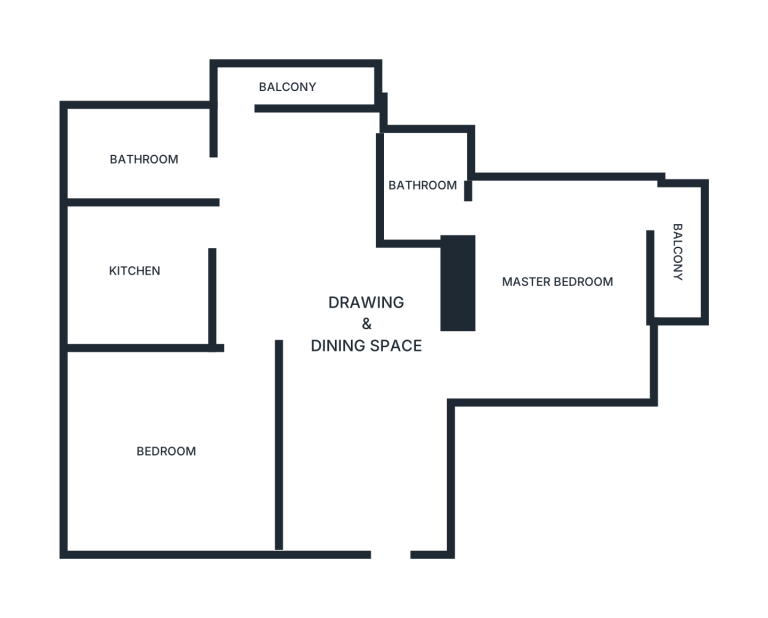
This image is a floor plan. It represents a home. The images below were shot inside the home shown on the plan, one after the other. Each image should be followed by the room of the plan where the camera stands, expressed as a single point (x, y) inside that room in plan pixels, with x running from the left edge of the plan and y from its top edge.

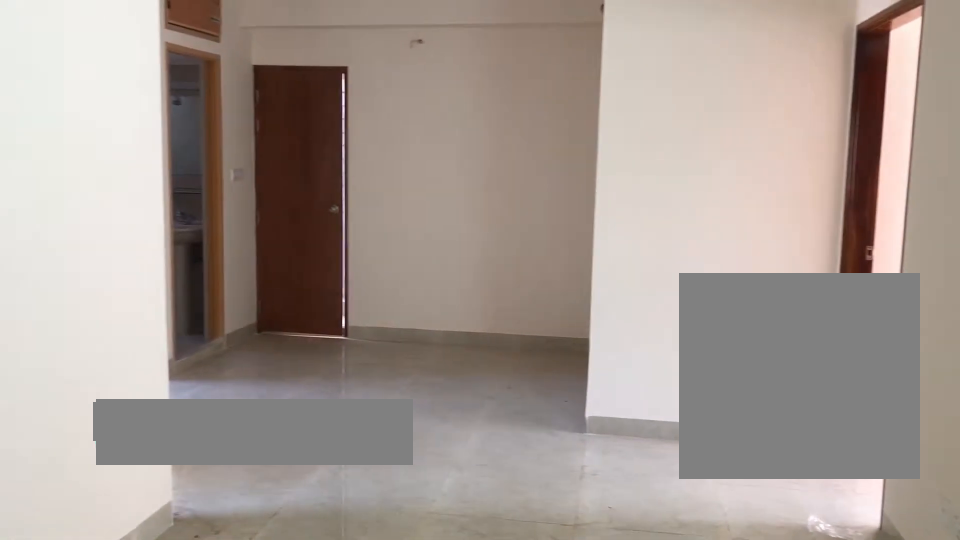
(374, 407)
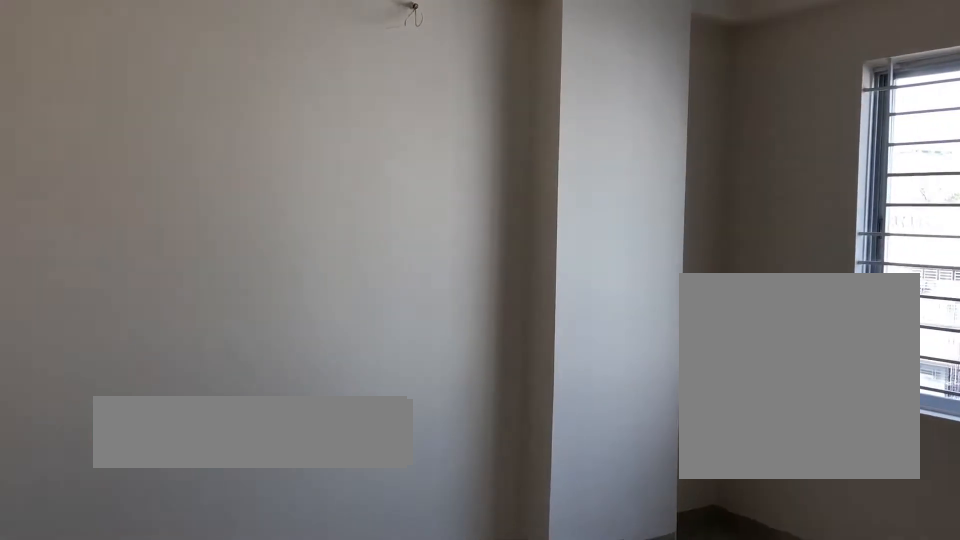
(166, 450)
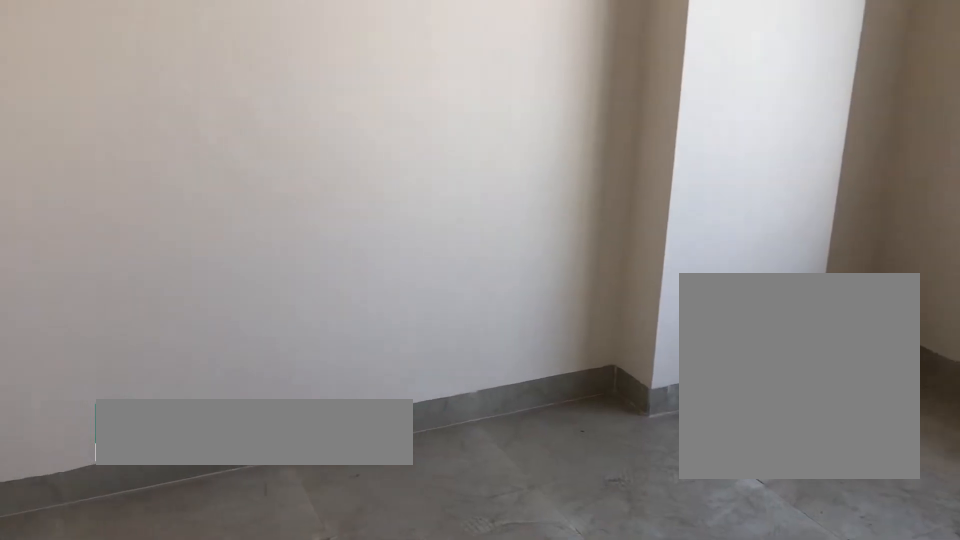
(165, 449)
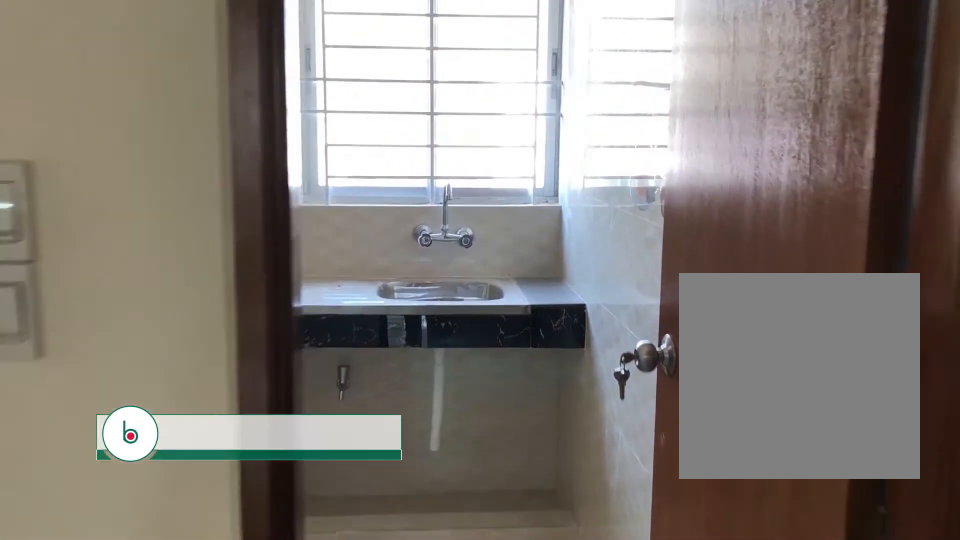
(135, 273)
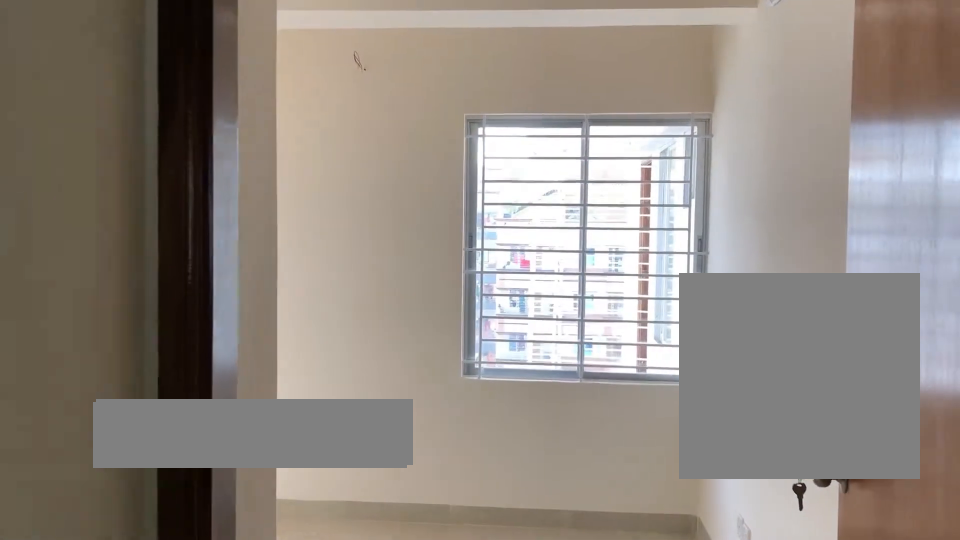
(559, 284)
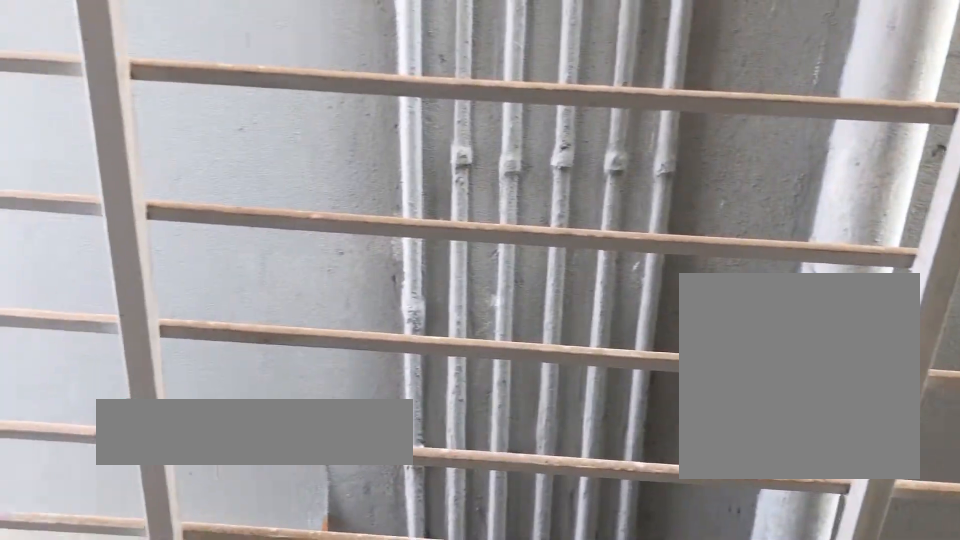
(289, 89)
